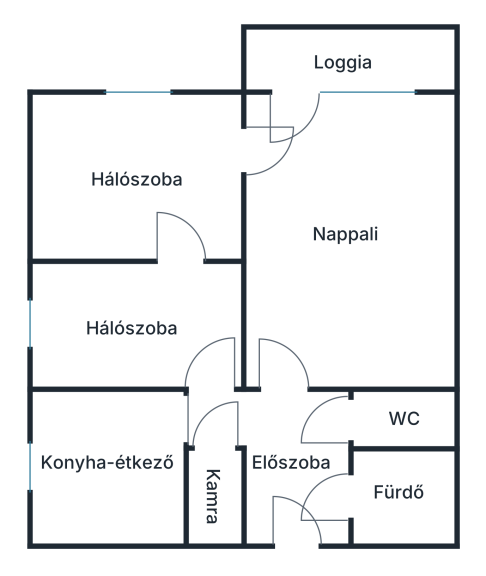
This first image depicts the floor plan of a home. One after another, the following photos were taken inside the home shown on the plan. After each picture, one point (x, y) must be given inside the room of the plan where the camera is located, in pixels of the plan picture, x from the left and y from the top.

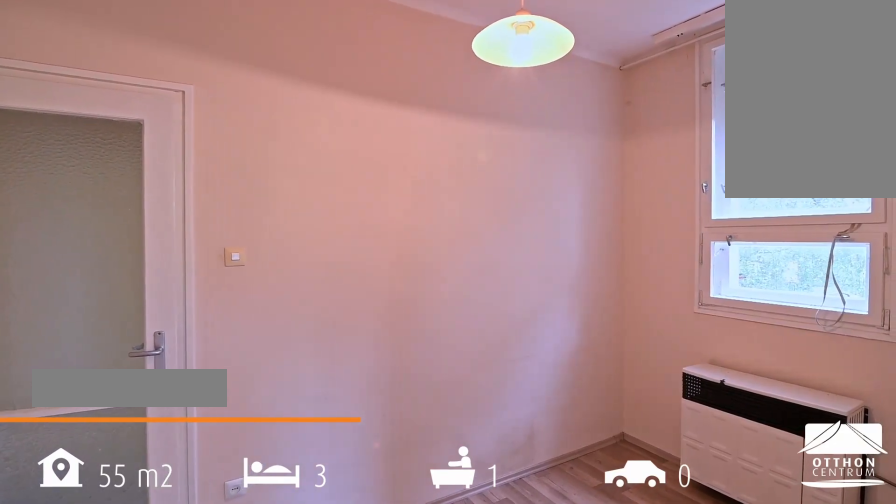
(142, 309)
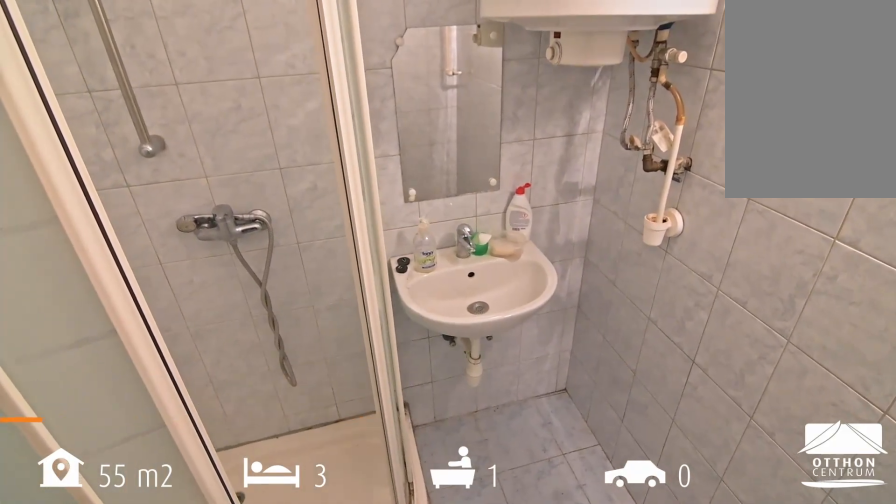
(403, 488)
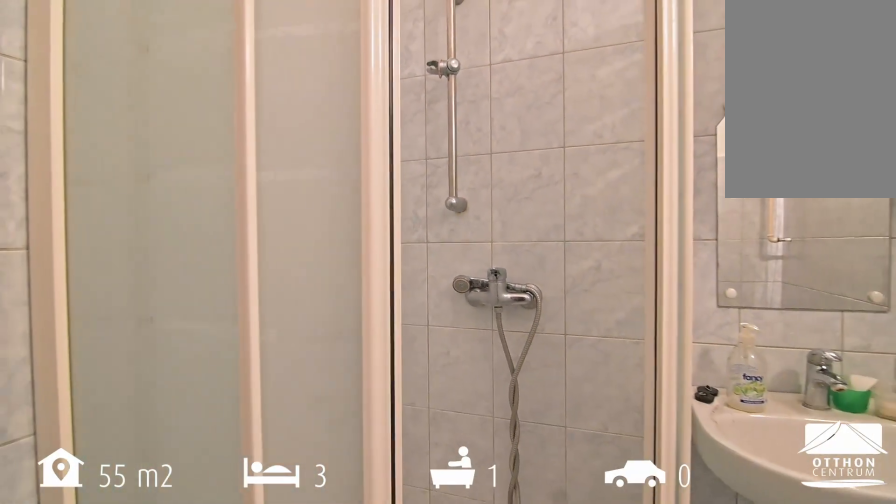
(403, 488)
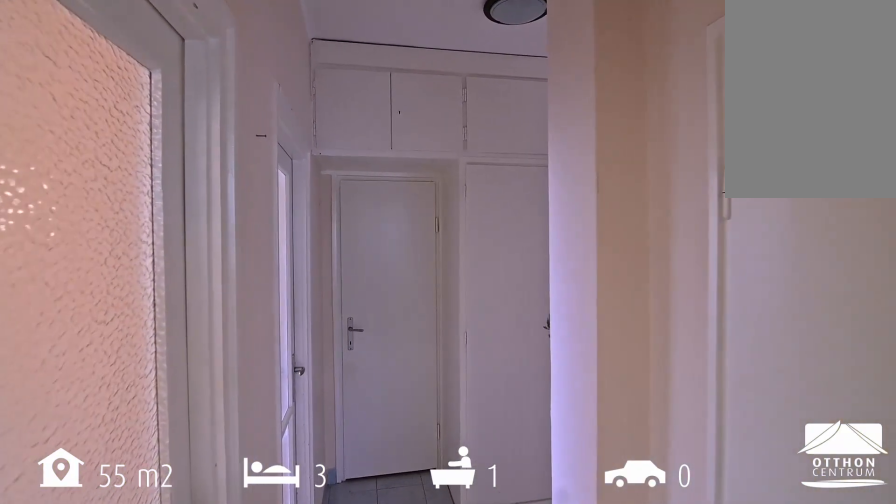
(295, 459)
